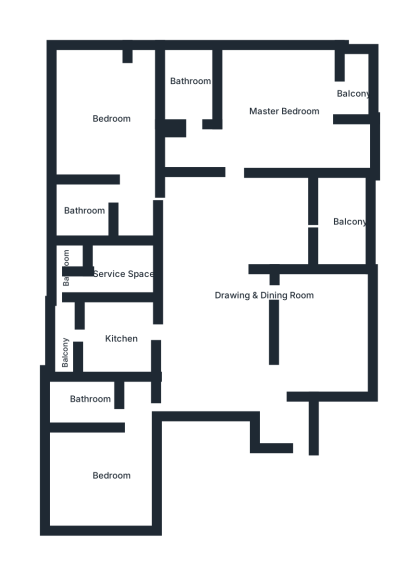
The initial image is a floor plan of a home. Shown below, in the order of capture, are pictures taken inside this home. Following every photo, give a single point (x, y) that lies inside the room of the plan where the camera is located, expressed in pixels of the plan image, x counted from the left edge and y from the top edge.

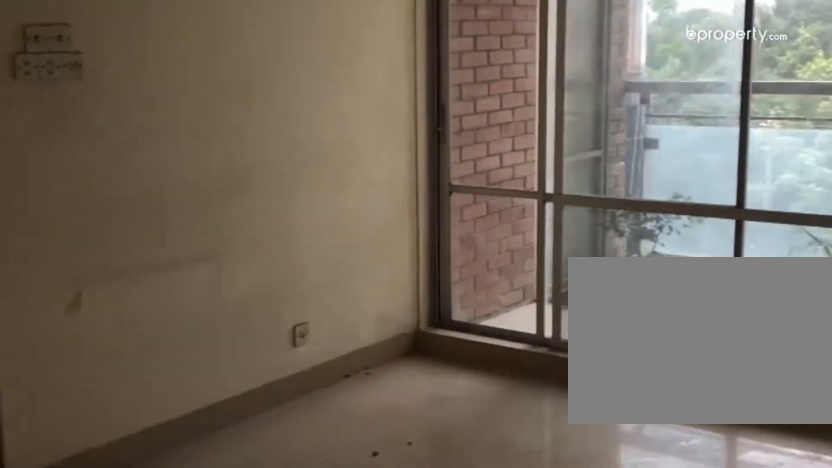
(217, 282)
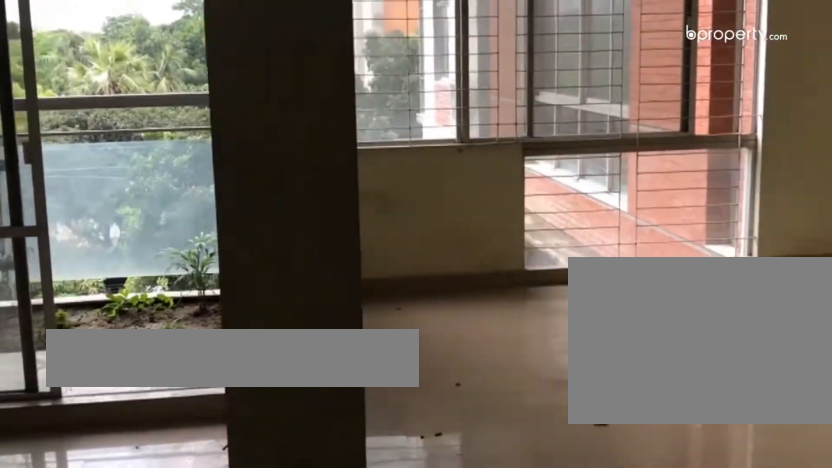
(217, 282)
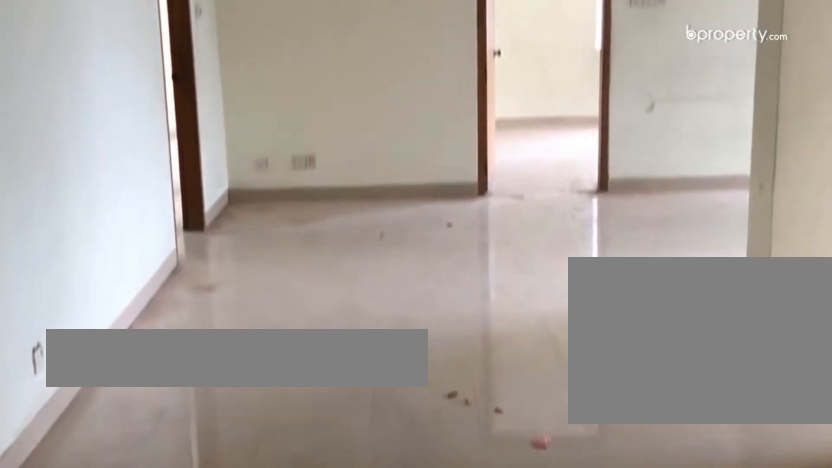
(305, 343)
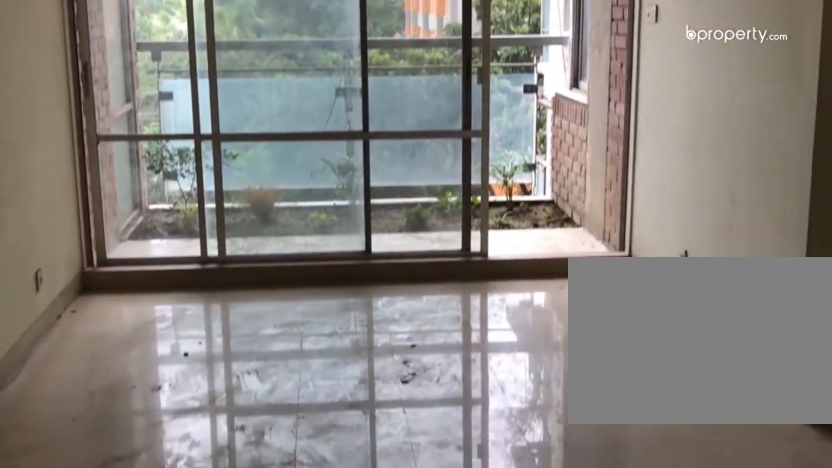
(236, 223)
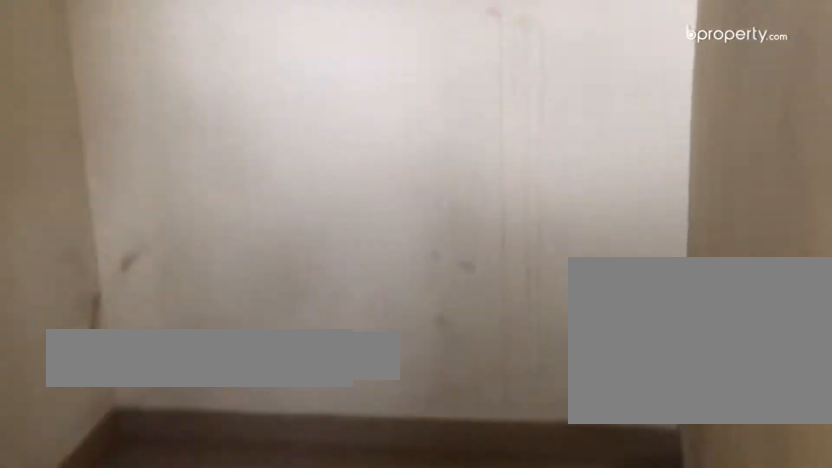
(126, 272)
